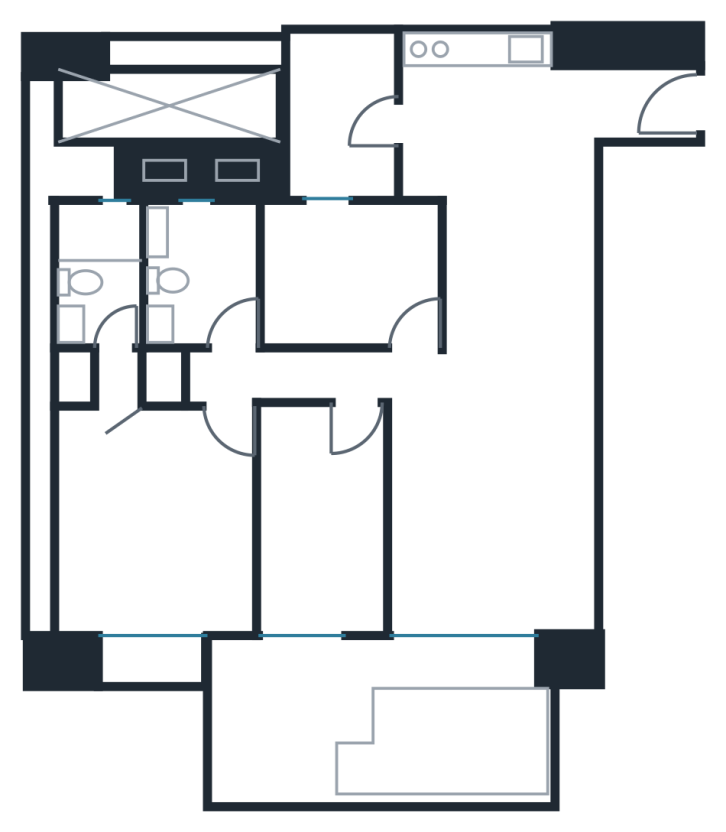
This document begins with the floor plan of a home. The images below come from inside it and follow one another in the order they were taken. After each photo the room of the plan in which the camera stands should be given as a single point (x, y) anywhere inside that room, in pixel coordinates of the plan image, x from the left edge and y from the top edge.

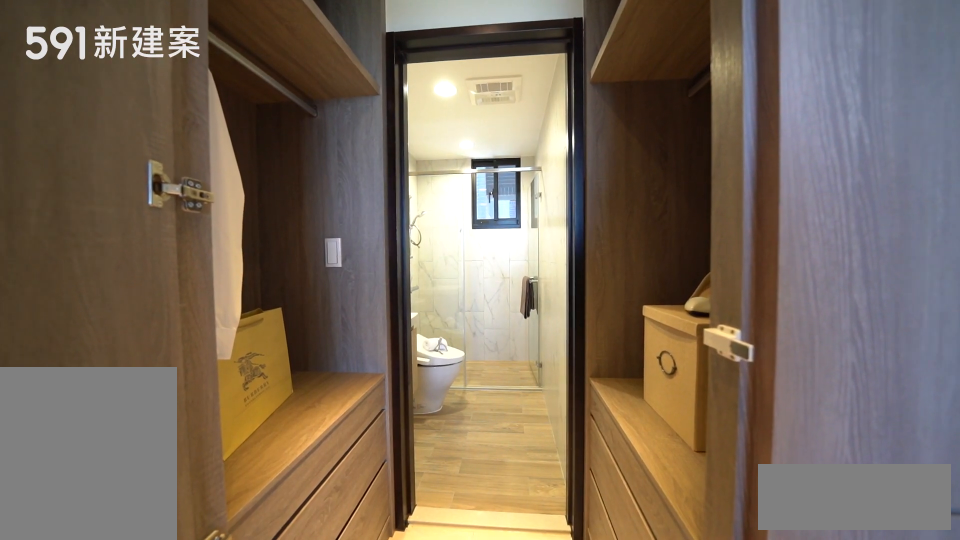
(116, 374)
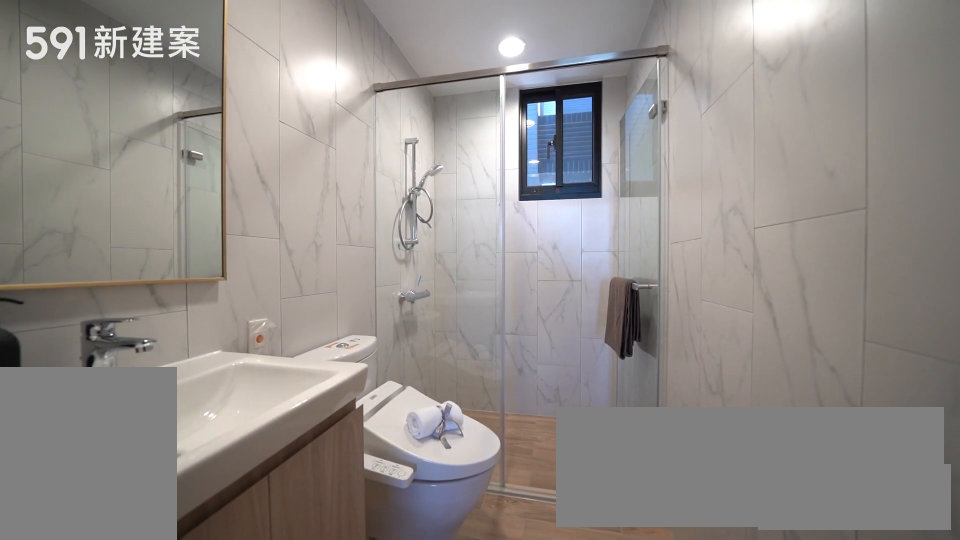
(97, 270)
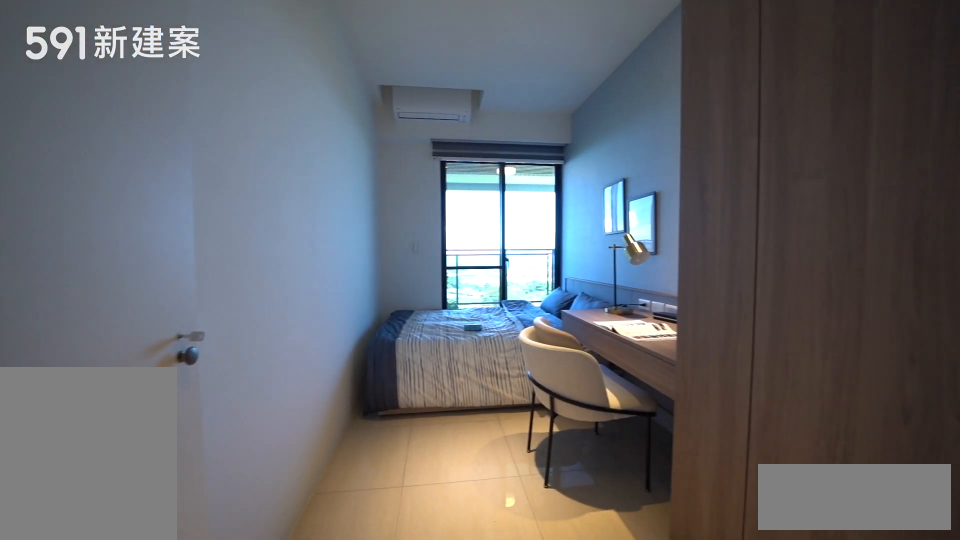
(322, 517)
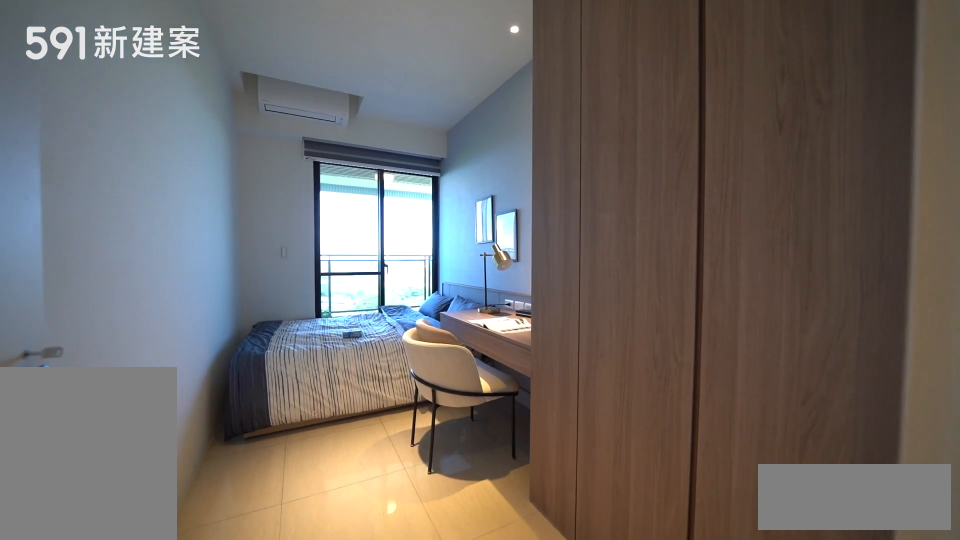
(322, 517)
